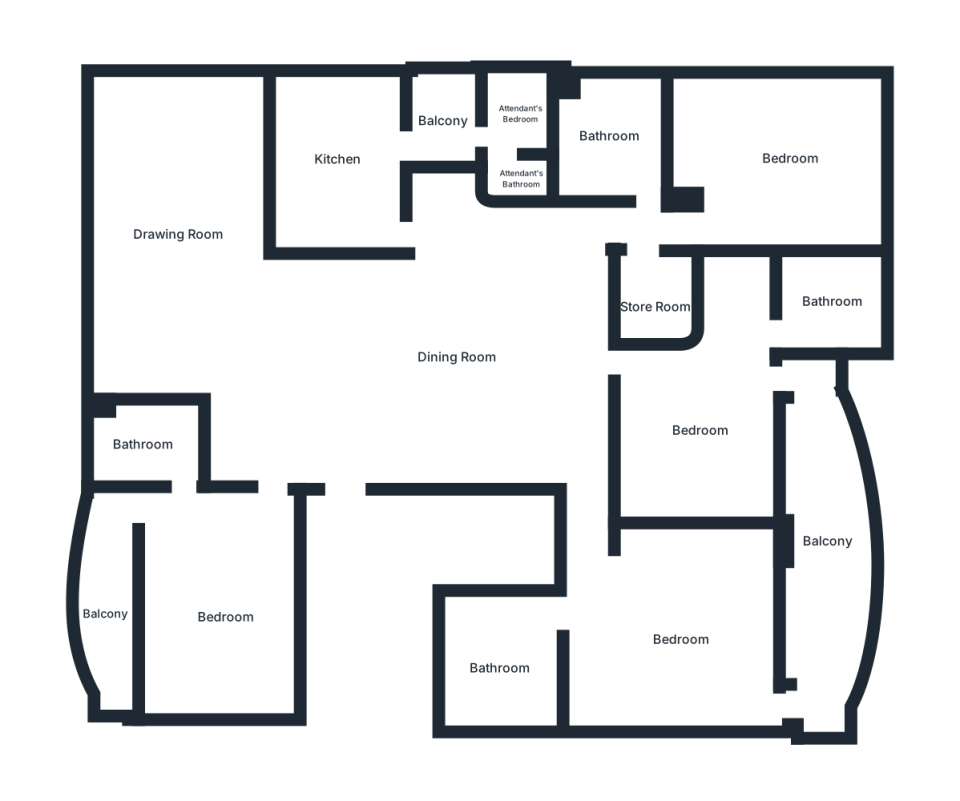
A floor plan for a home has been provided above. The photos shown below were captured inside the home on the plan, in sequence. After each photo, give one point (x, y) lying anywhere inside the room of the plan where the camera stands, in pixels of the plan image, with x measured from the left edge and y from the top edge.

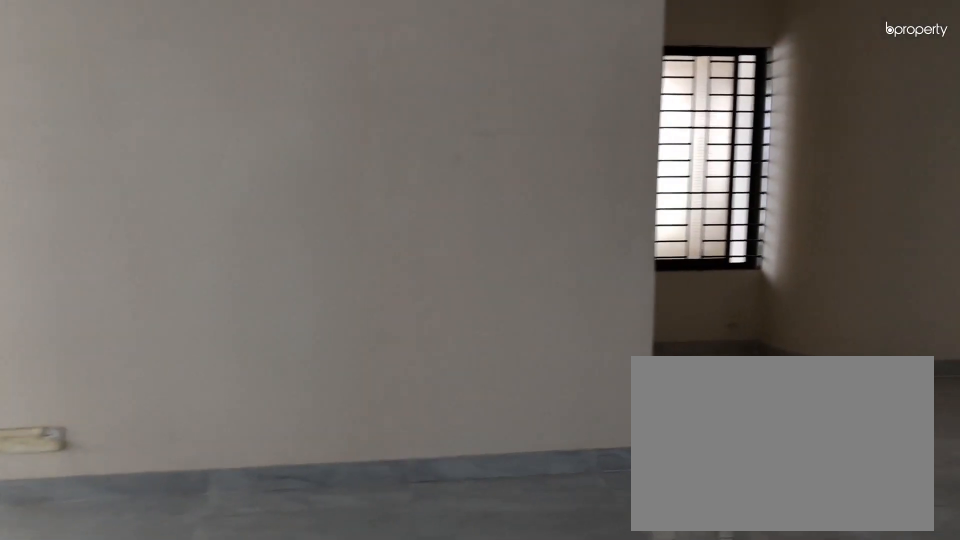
(458, 356)
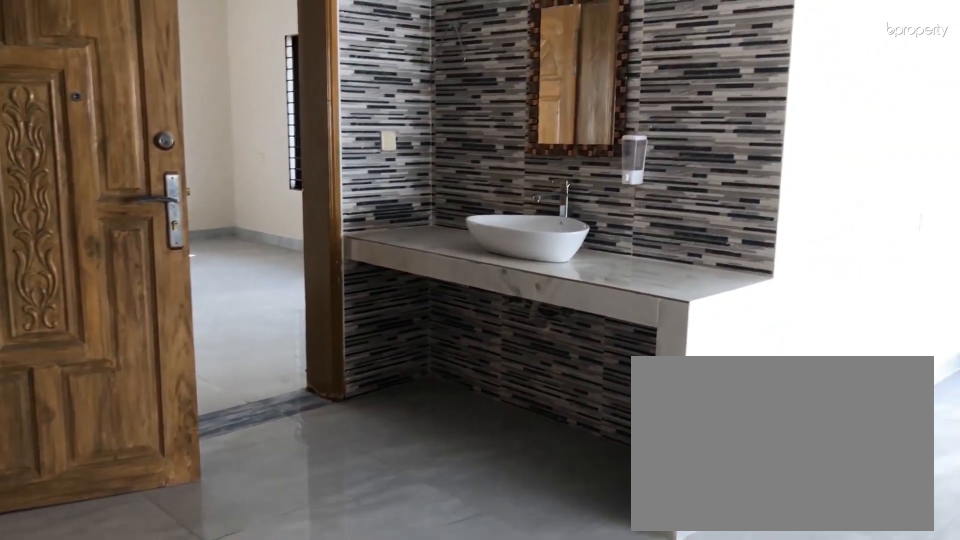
(458, 356)
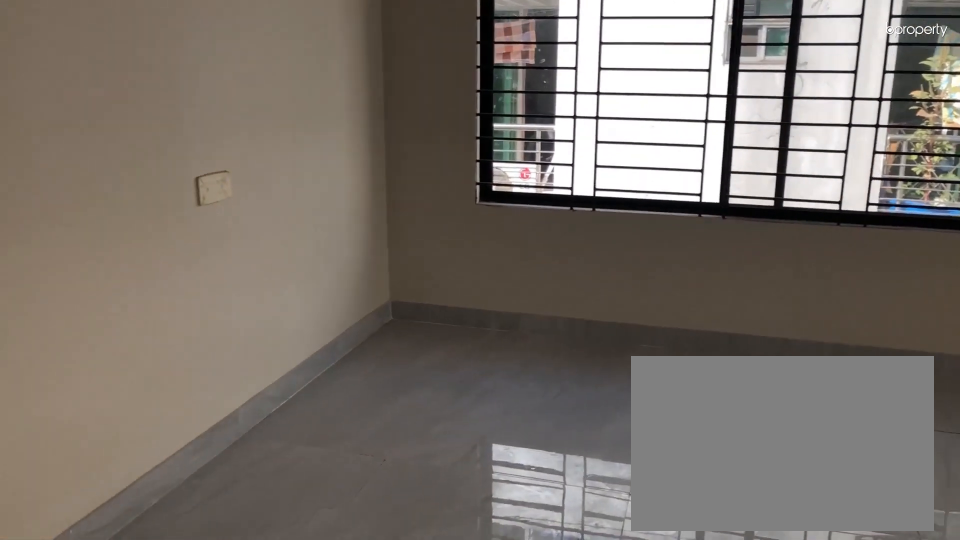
(174, 208)
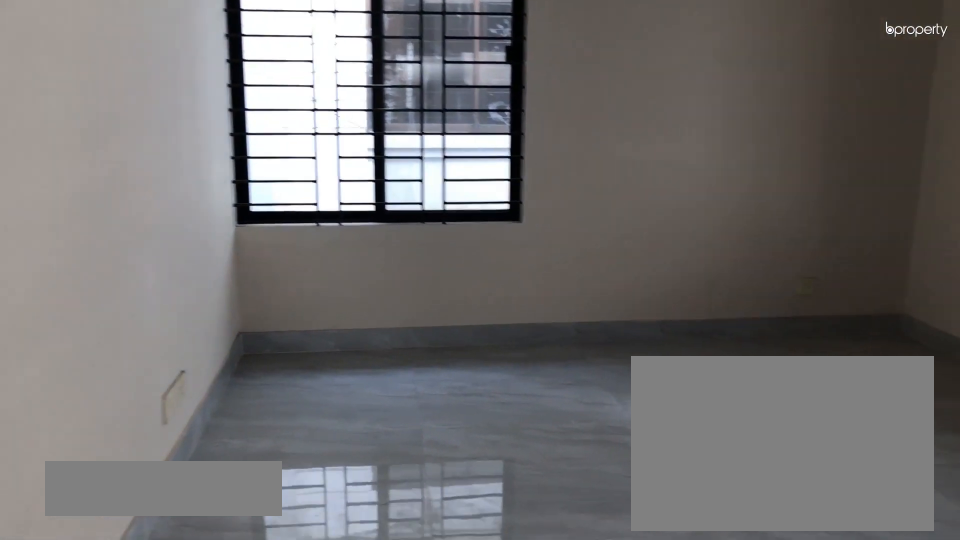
(218, 619)
